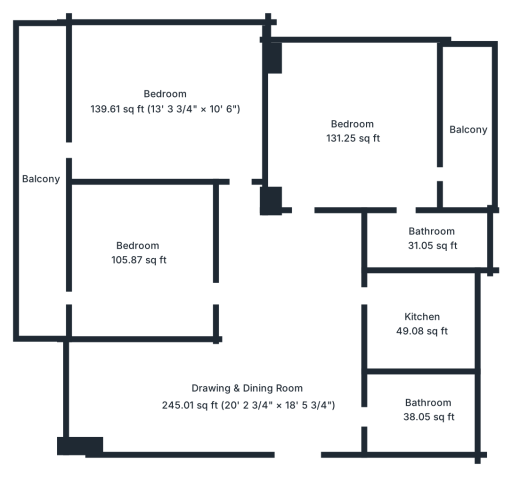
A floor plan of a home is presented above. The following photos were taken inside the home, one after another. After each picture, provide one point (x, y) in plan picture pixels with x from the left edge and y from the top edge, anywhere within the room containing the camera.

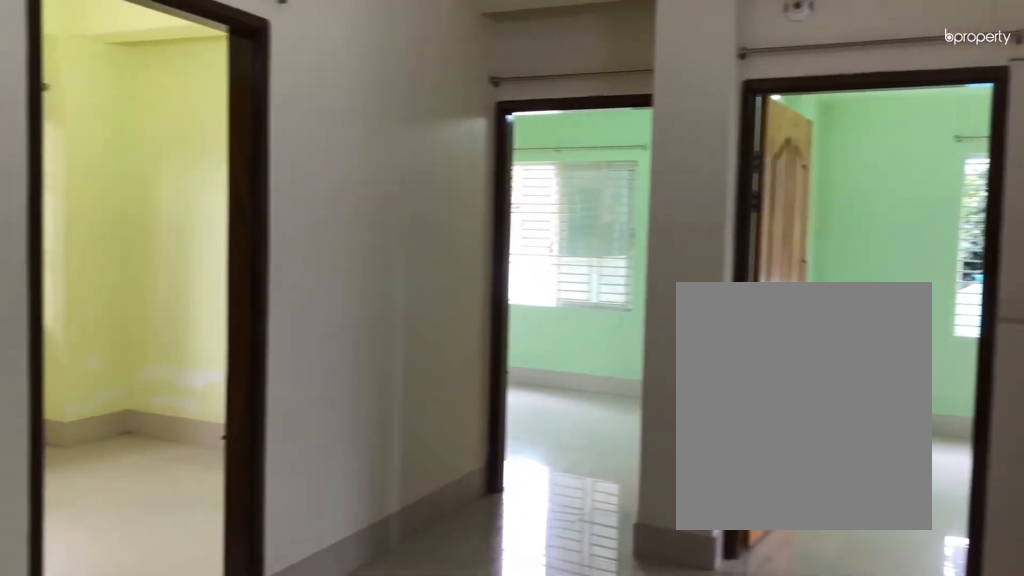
(247, 396)
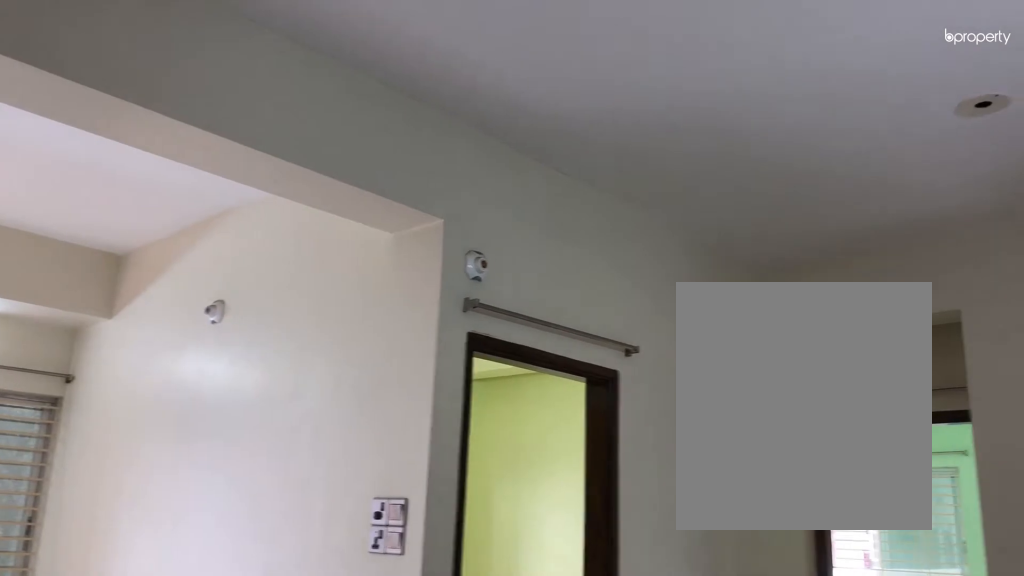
(248, 396)
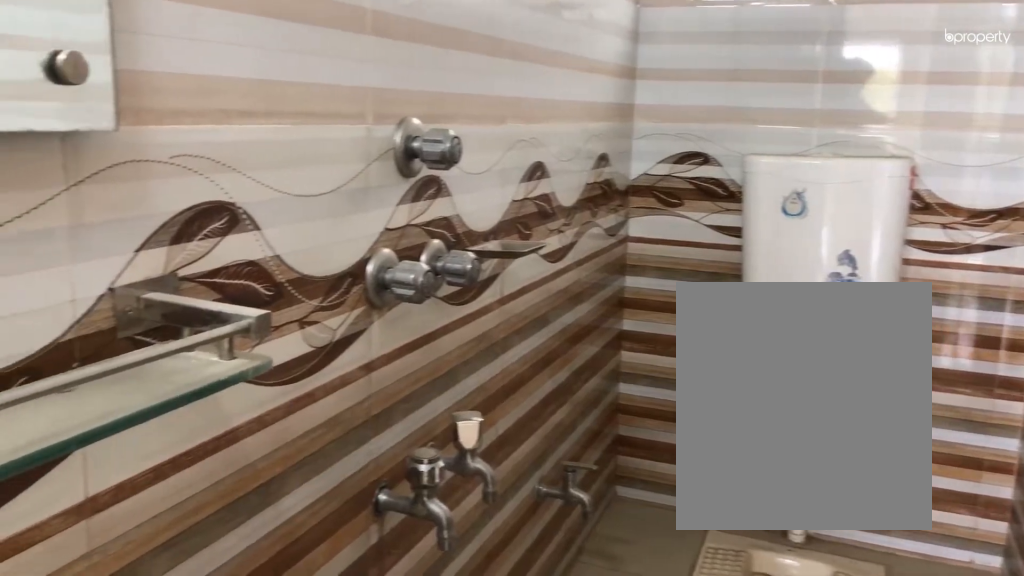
(430, 410)
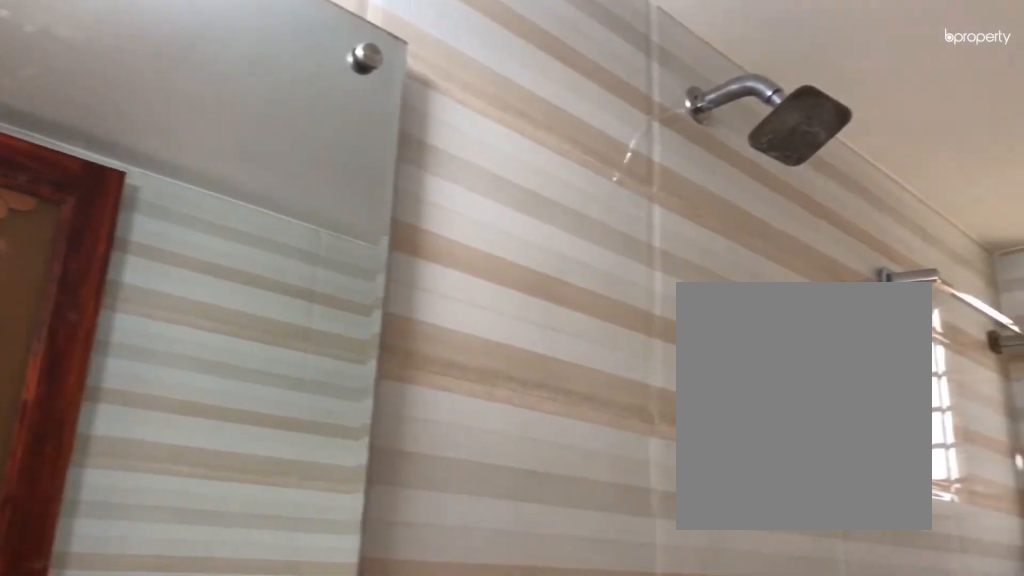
(430, 410)
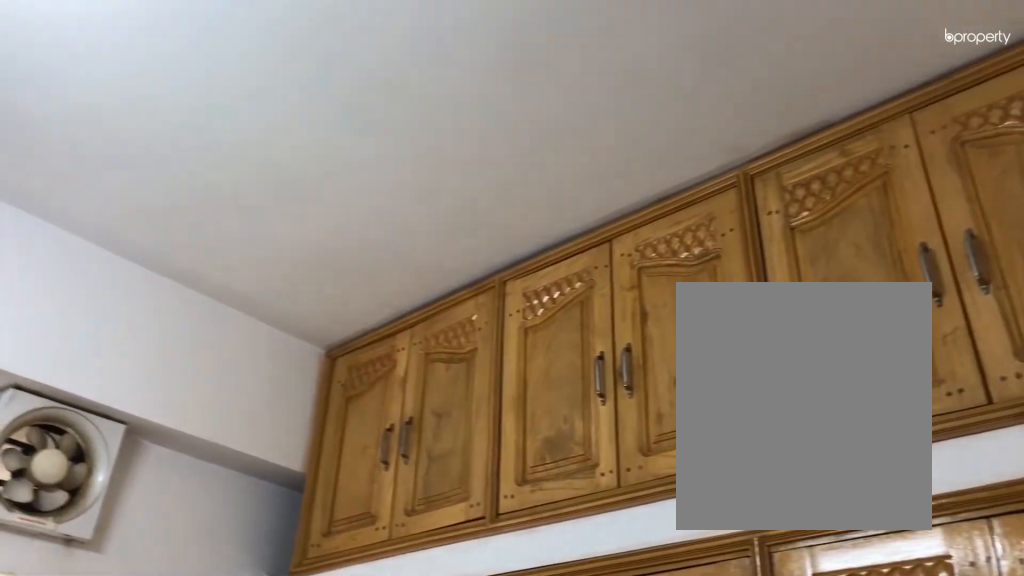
(421, 323)
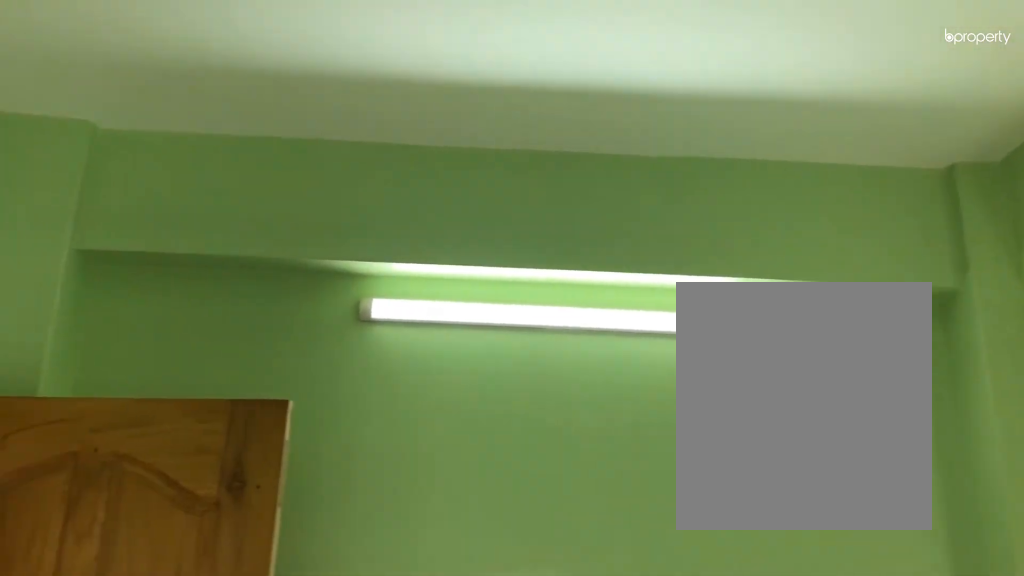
(352, 134)
